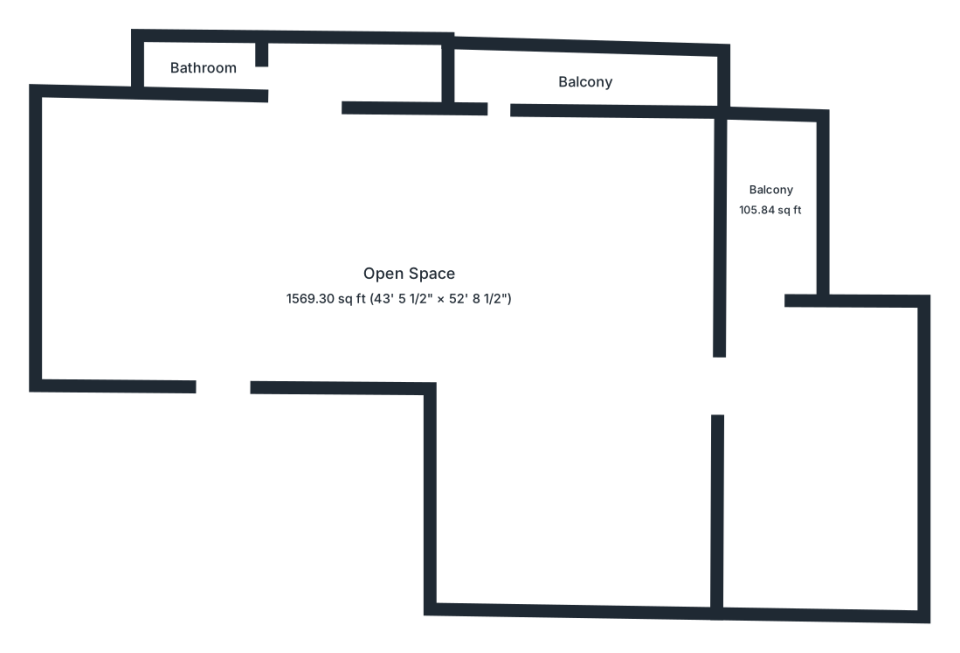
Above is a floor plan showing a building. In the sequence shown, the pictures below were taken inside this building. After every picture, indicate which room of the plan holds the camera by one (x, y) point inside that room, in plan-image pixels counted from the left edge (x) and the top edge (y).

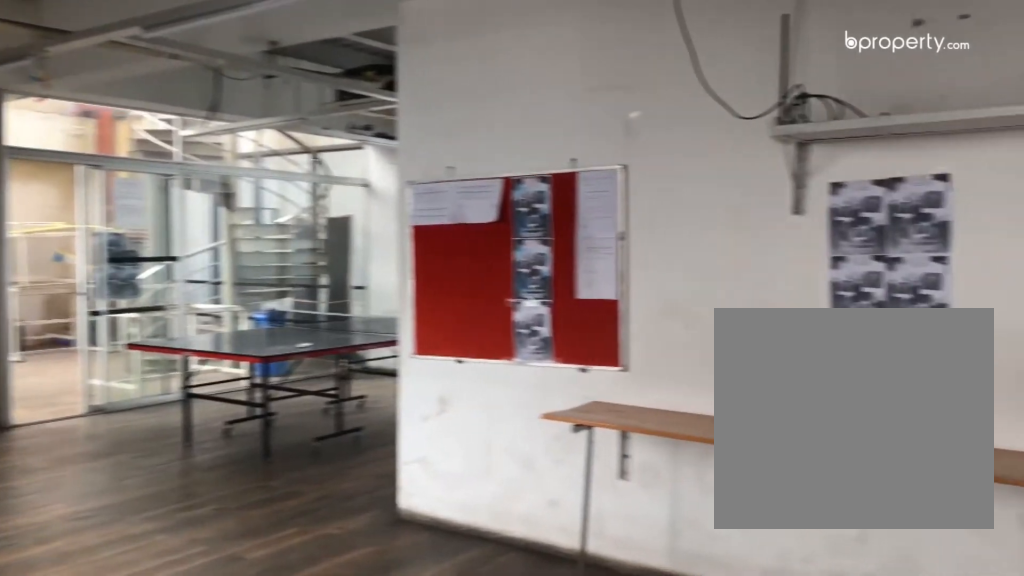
(410, 270)
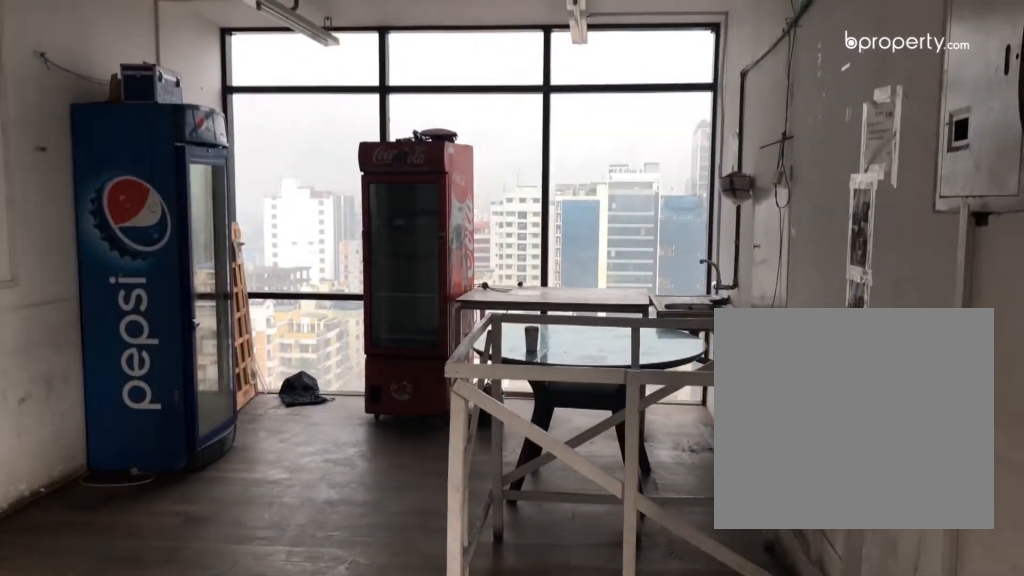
(410, 270)
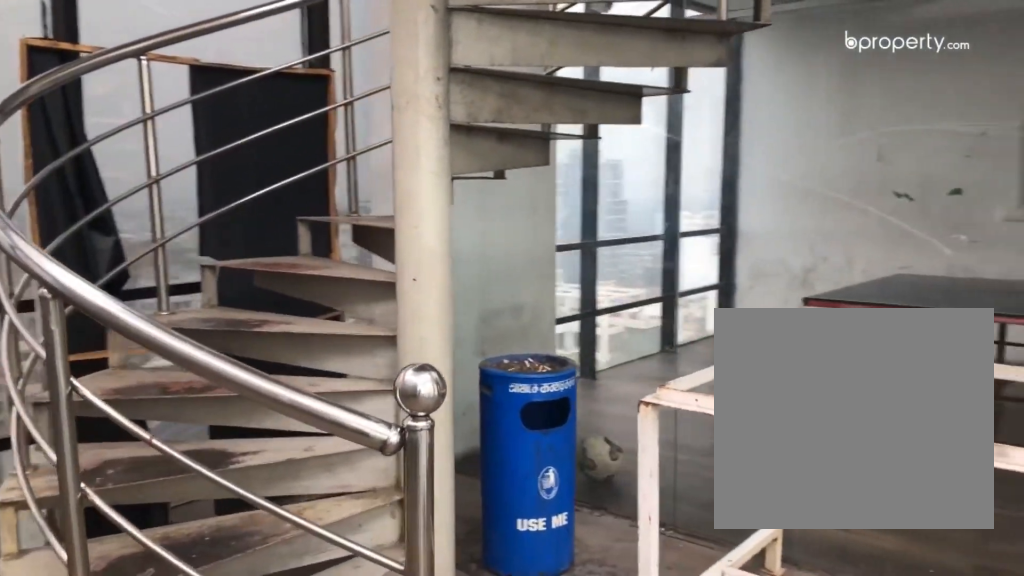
(813, 471)
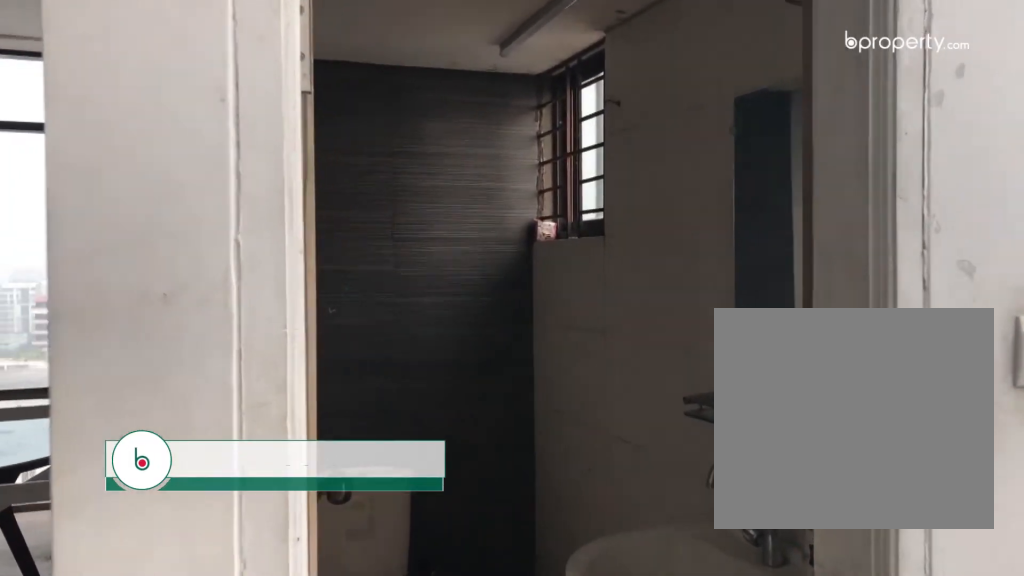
(206, 71)
